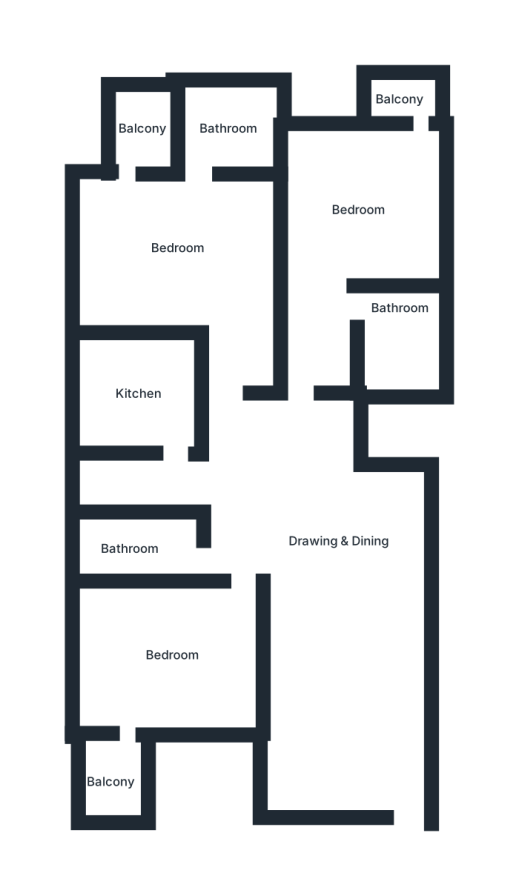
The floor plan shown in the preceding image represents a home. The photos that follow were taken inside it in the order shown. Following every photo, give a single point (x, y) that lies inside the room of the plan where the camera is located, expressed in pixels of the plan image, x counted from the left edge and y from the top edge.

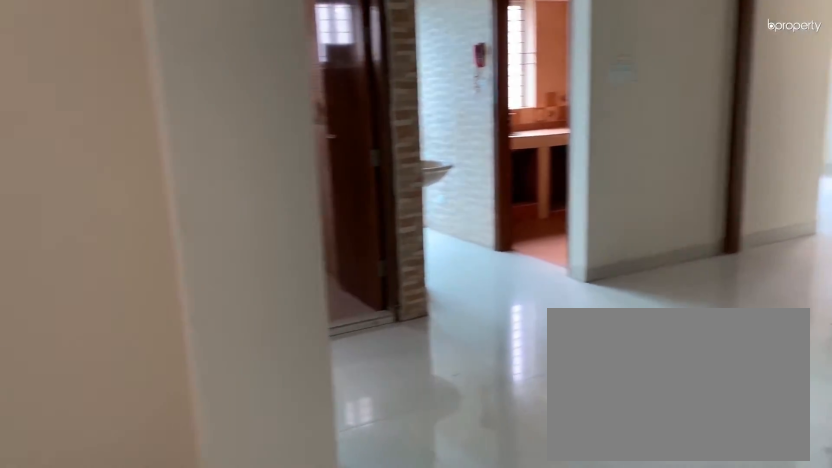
(340, 563)
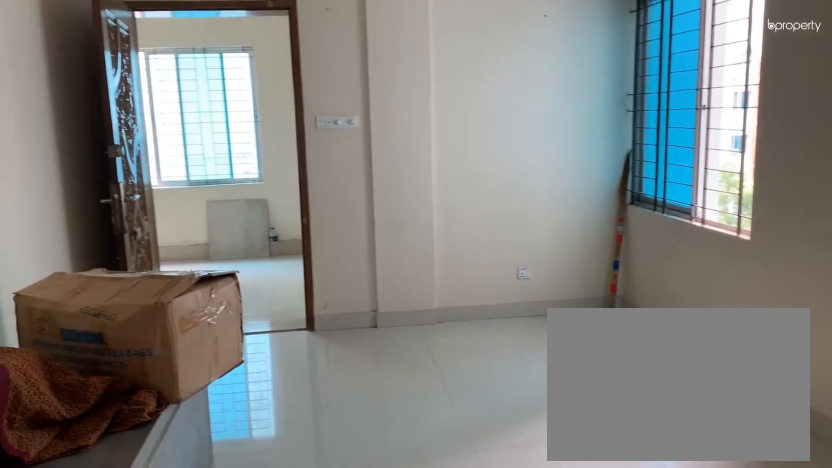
(340, 563)
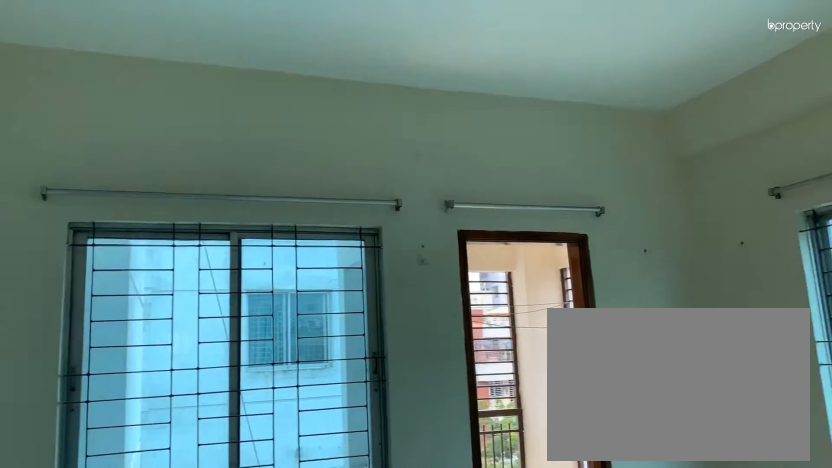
(143, 667)
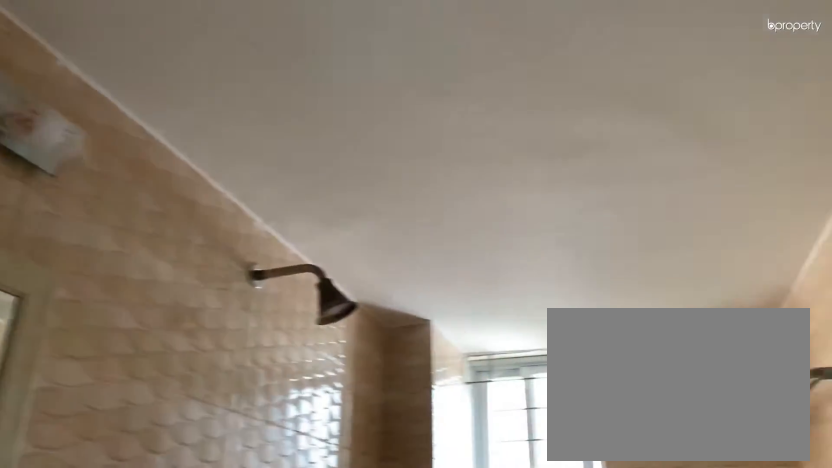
(127, 550)
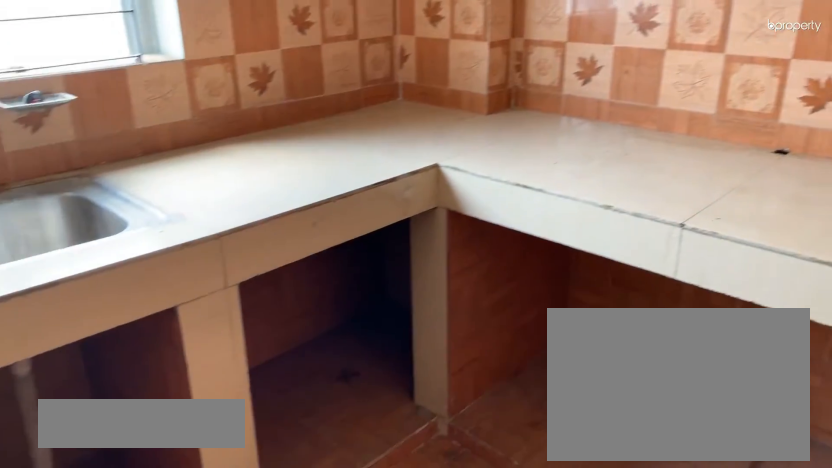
(132, 396)
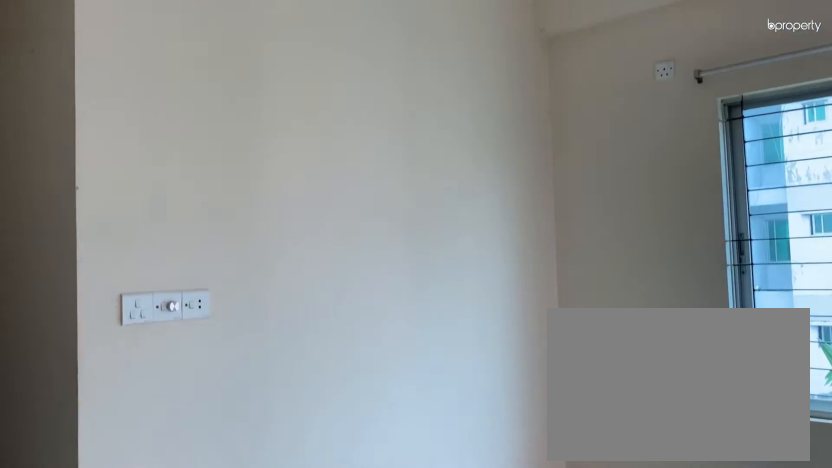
(186, 222)
